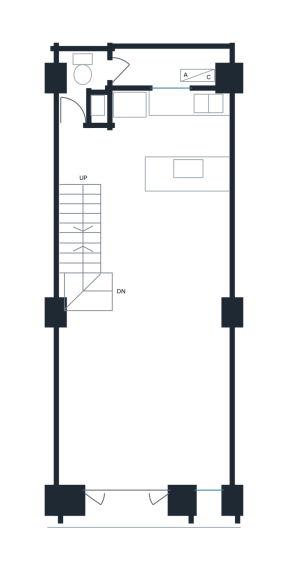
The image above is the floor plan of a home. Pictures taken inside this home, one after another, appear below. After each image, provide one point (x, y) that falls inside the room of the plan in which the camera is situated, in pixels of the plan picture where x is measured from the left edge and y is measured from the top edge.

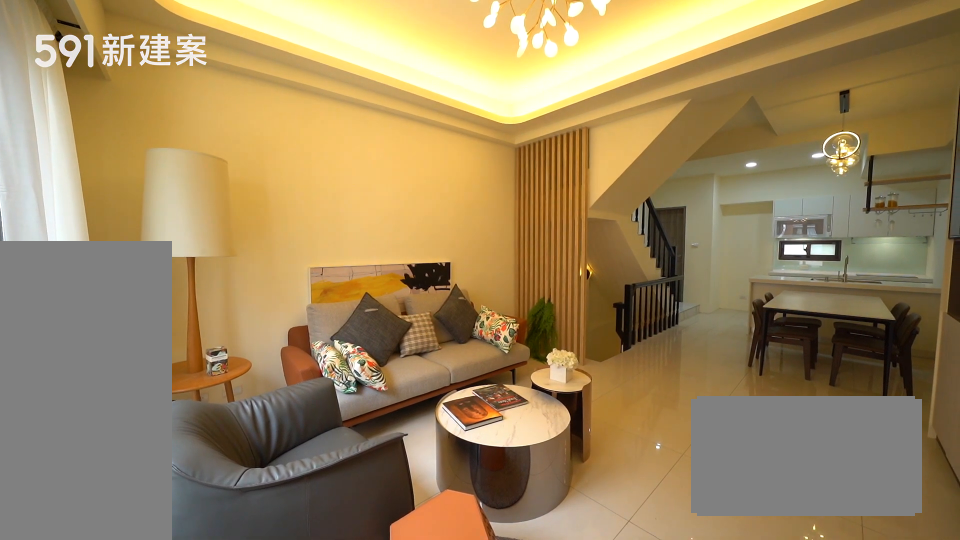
(145, 401)
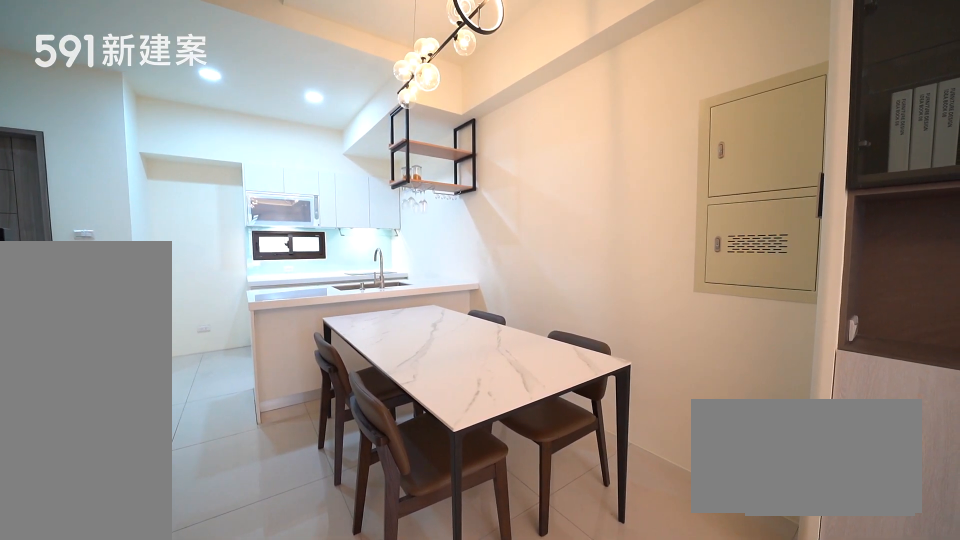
(181, 255)
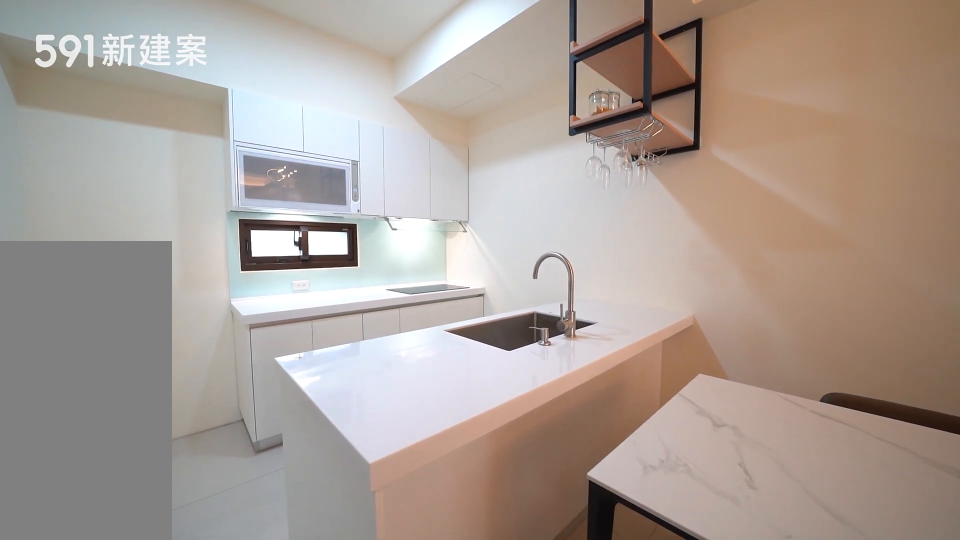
(172, 146)
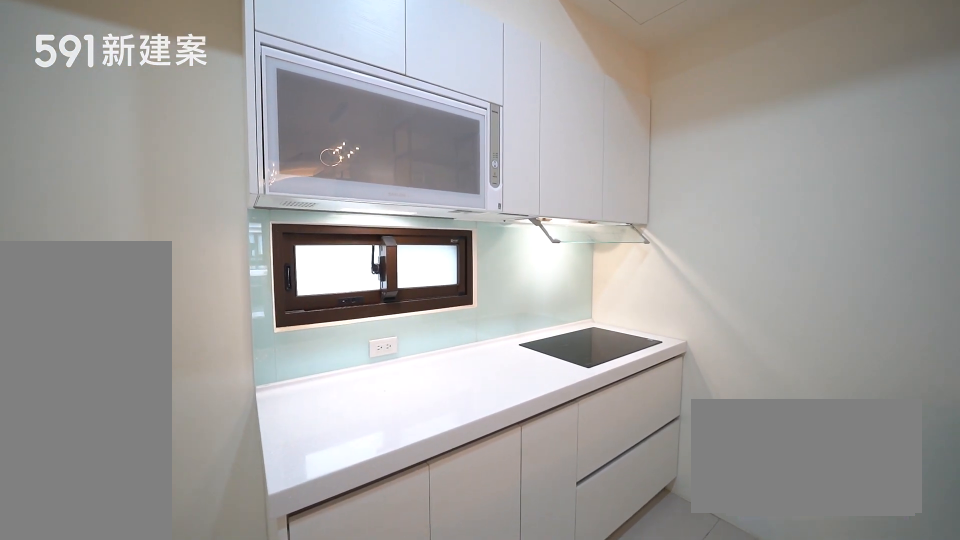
(172, 146)
